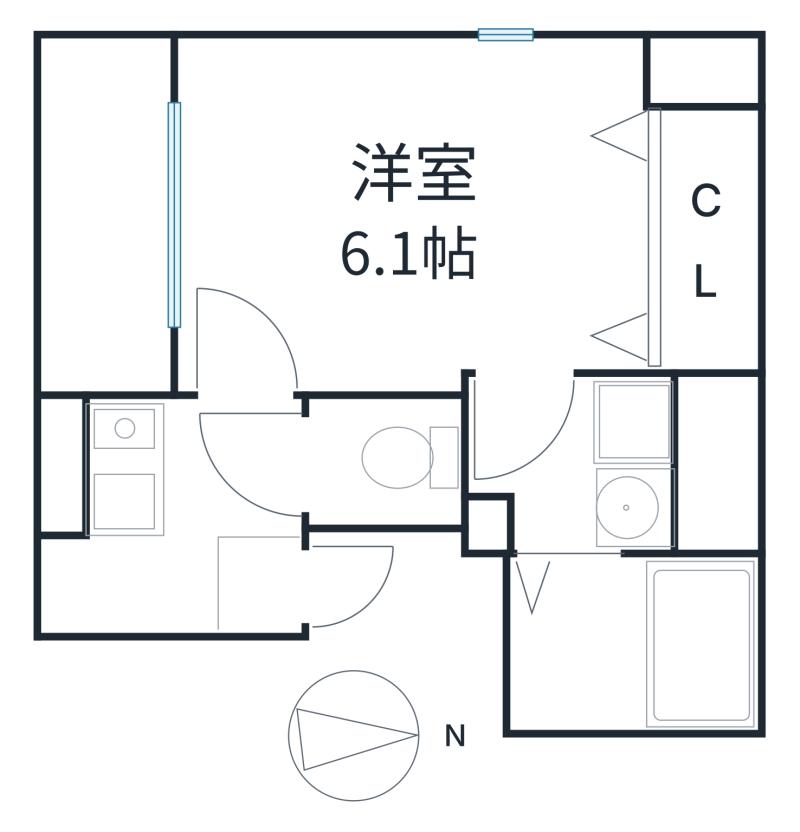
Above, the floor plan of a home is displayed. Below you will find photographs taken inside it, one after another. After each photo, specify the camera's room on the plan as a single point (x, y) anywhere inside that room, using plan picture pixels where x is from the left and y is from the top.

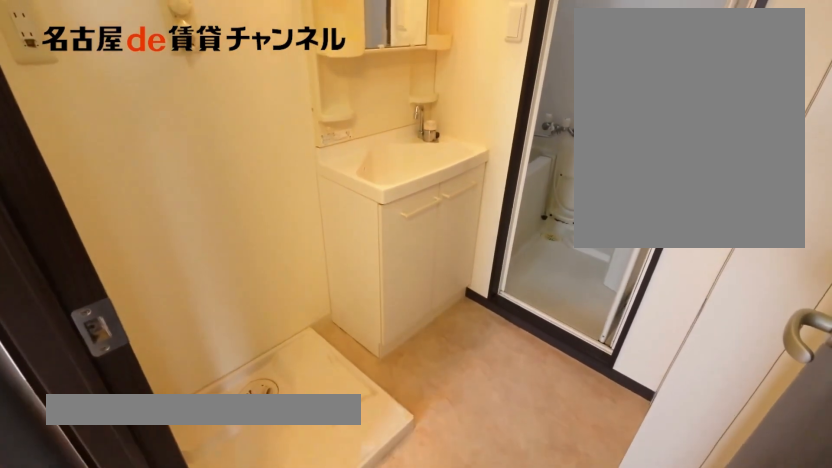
(574, 465)
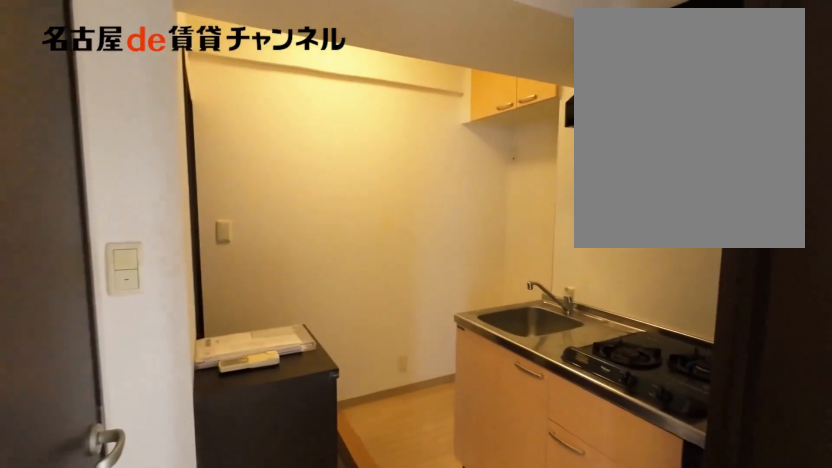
(160, 507)
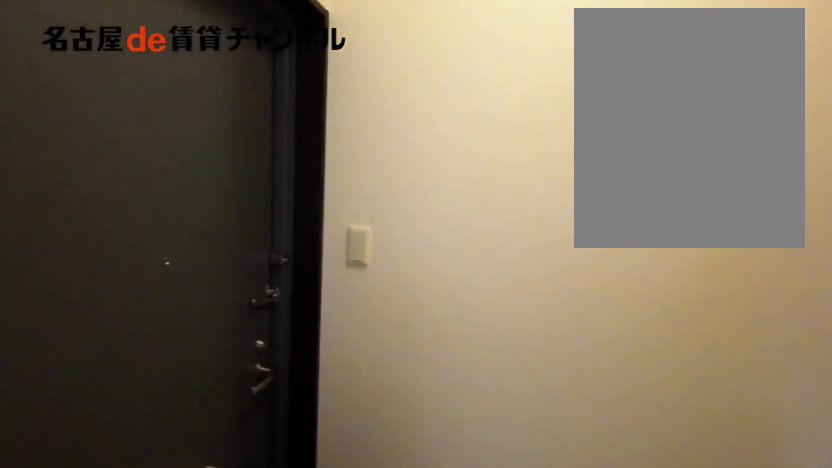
(160, 507)
